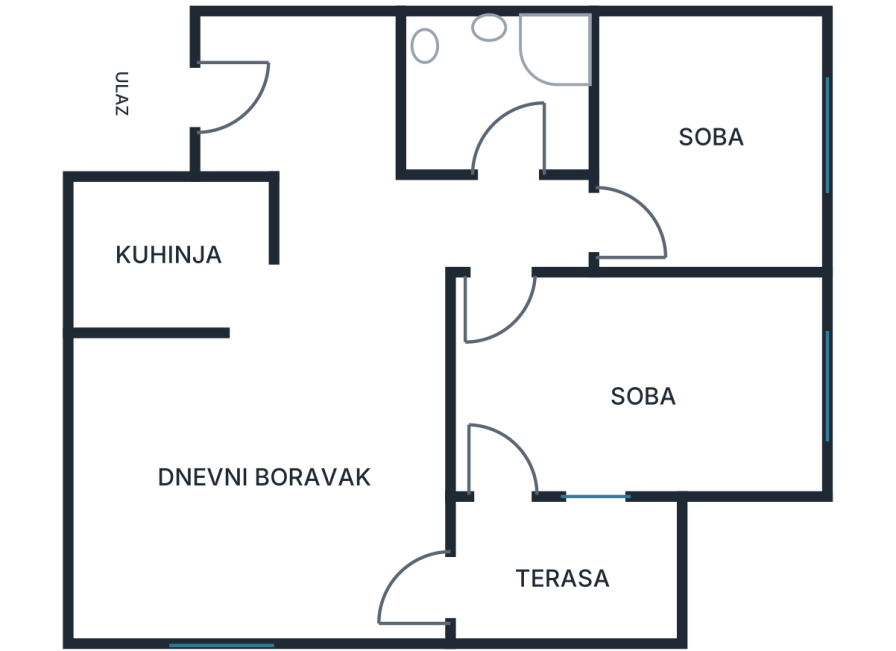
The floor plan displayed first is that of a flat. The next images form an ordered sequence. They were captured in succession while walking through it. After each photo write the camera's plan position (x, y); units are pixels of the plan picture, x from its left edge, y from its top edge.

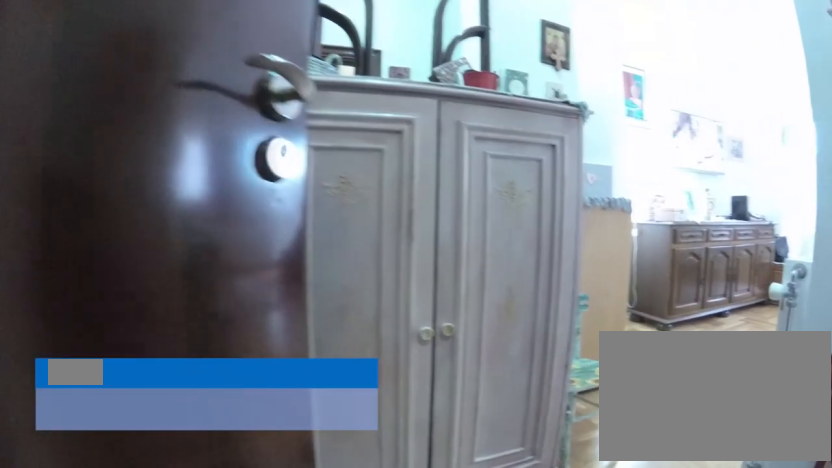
(252, 78)
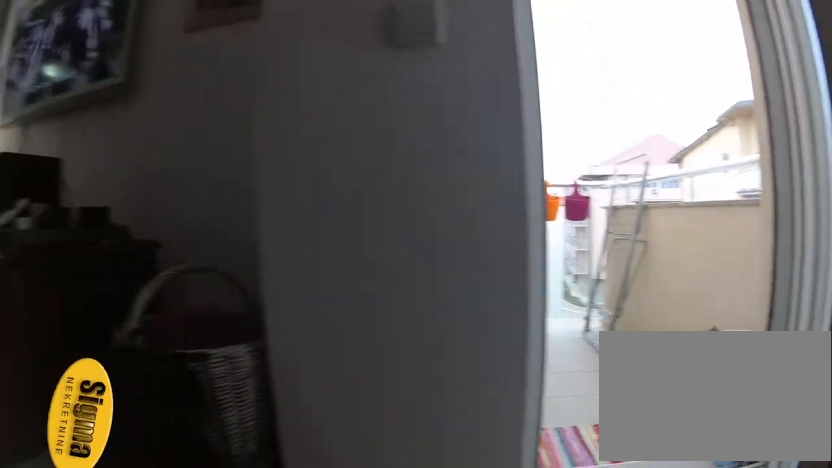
(350, 575)
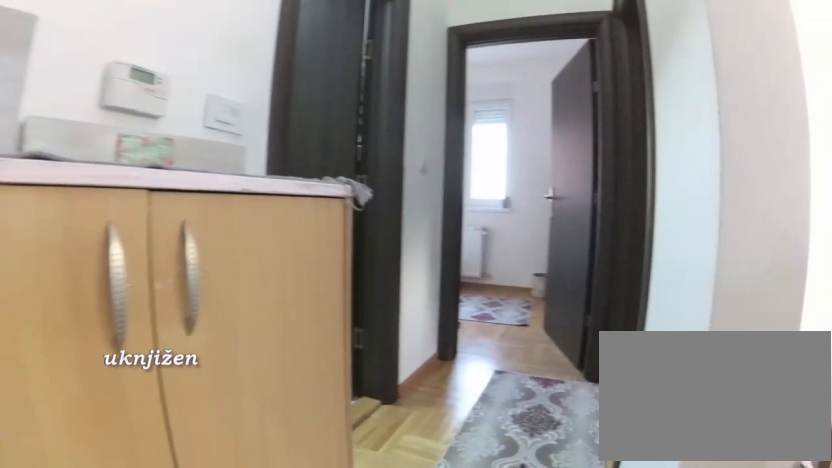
(381, 265)
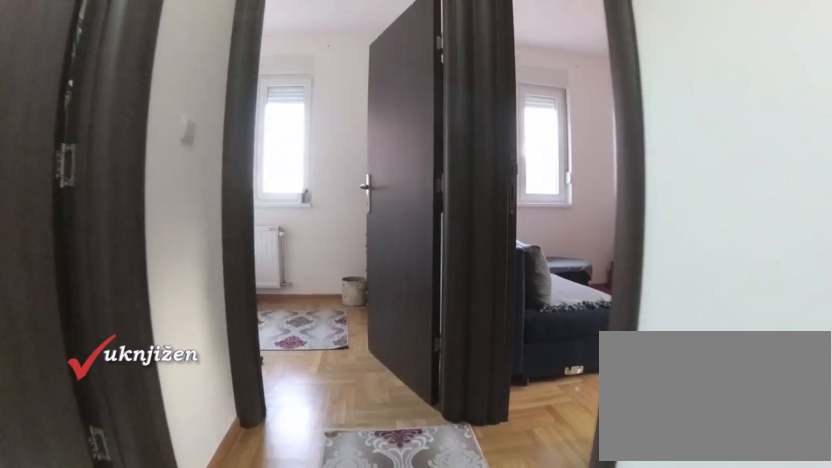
(433, 223)
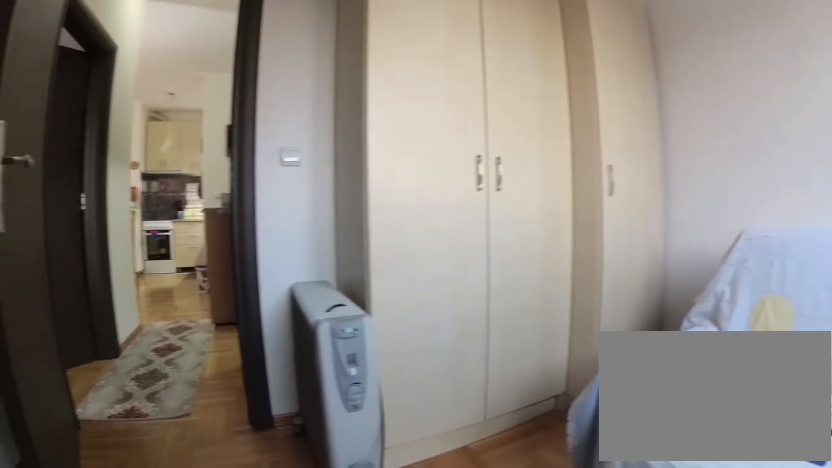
(807, 209)
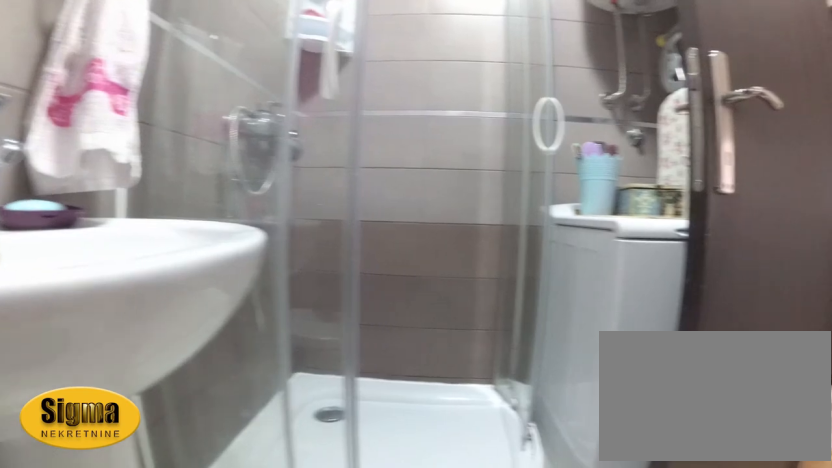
(437, 91)
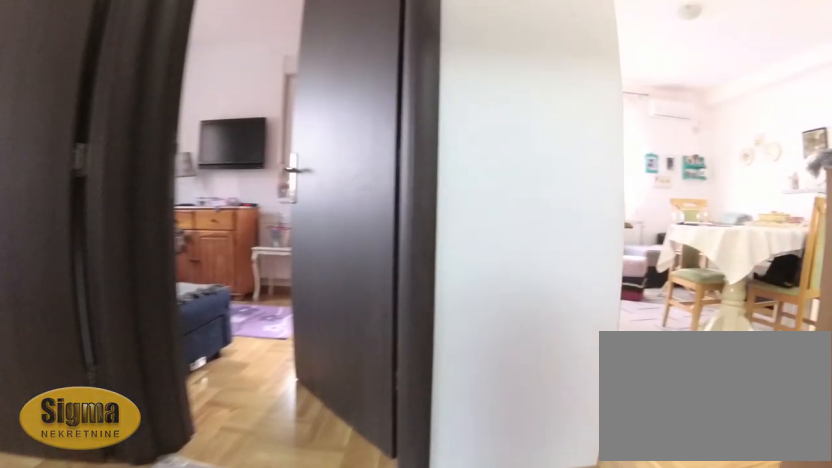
(523, 151)
